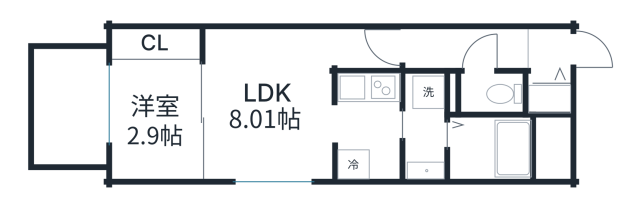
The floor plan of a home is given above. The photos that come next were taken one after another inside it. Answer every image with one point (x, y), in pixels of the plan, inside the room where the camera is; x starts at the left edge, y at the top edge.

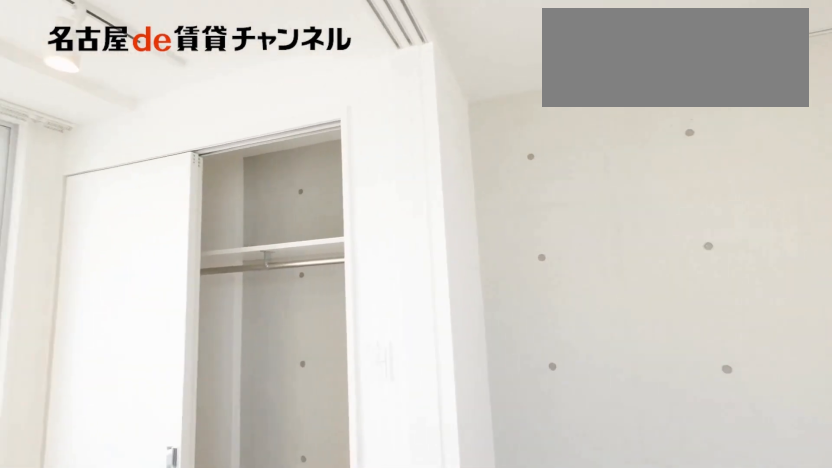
(278, 96)
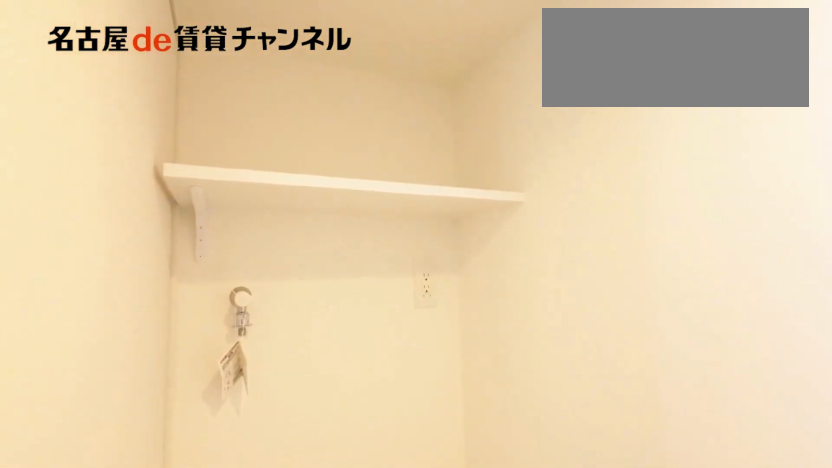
(424, 94)
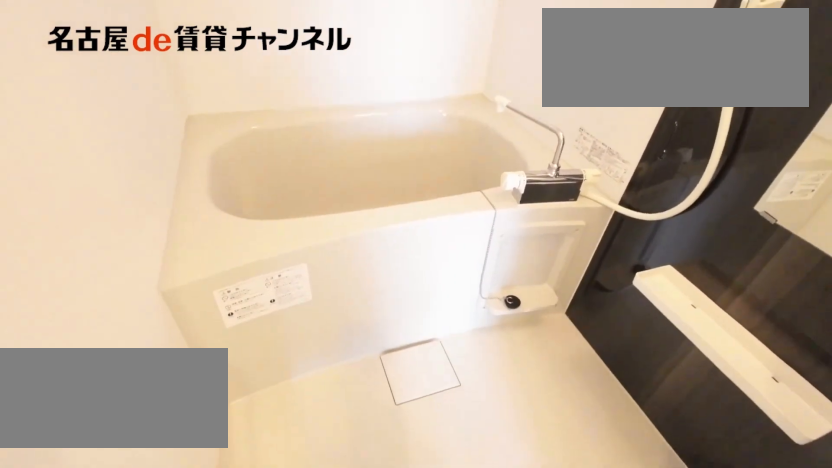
(491, 152)
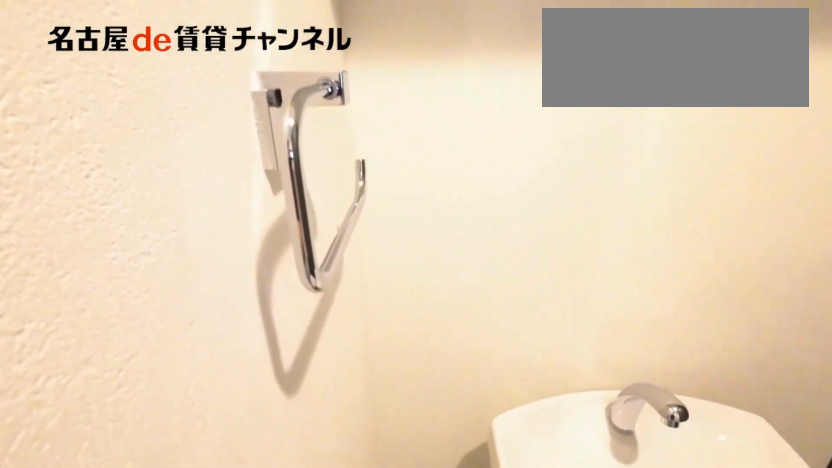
(487, 96)
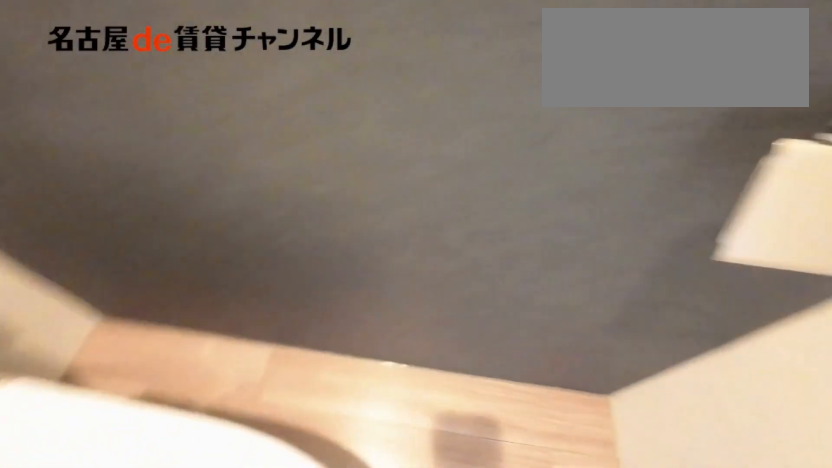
(487, 96)
